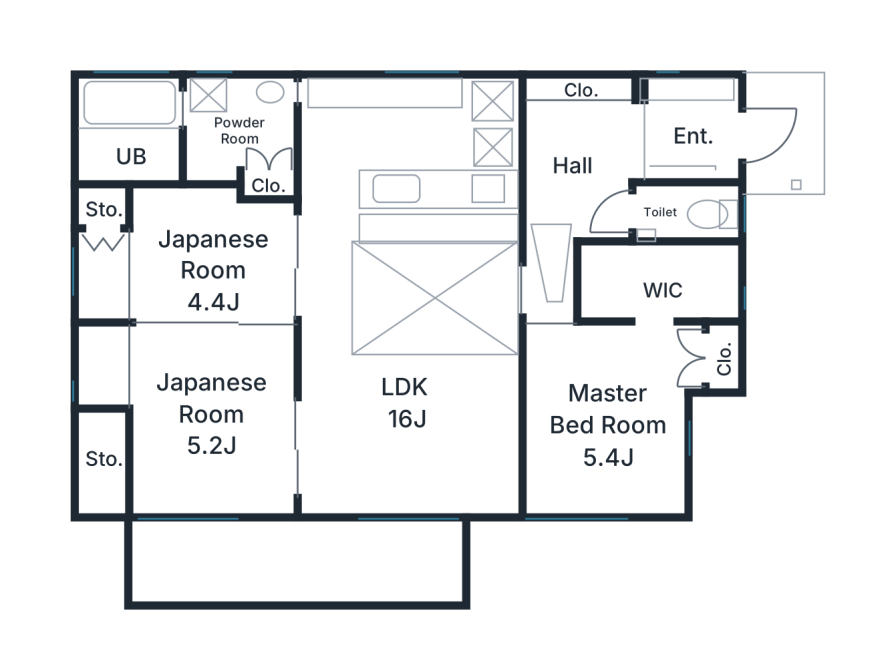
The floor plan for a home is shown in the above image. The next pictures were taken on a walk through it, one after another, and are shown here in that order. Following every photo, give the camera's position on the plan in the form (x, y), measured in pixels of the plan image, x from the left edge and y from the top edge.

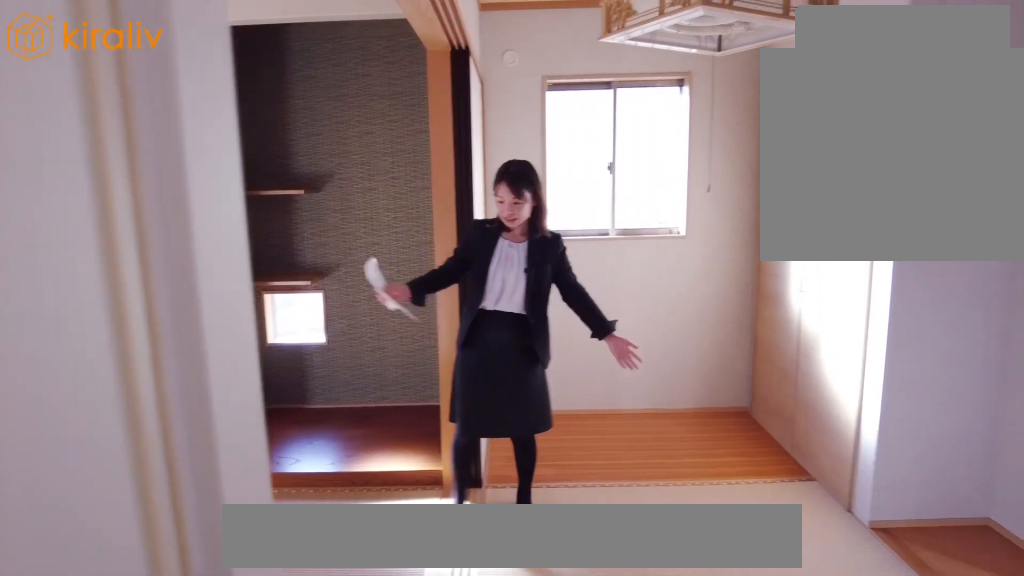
(160, 311)
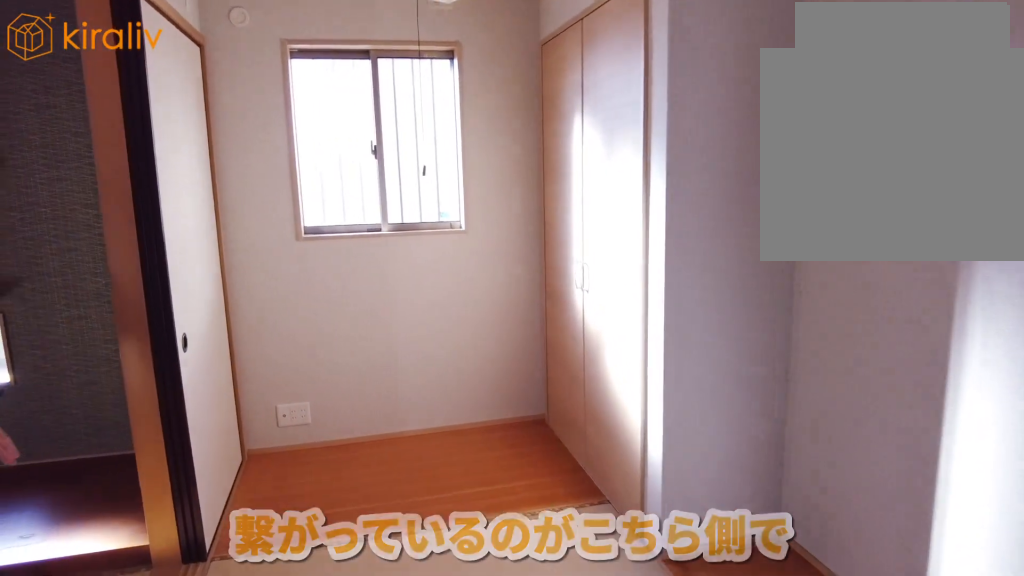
(152, 343)
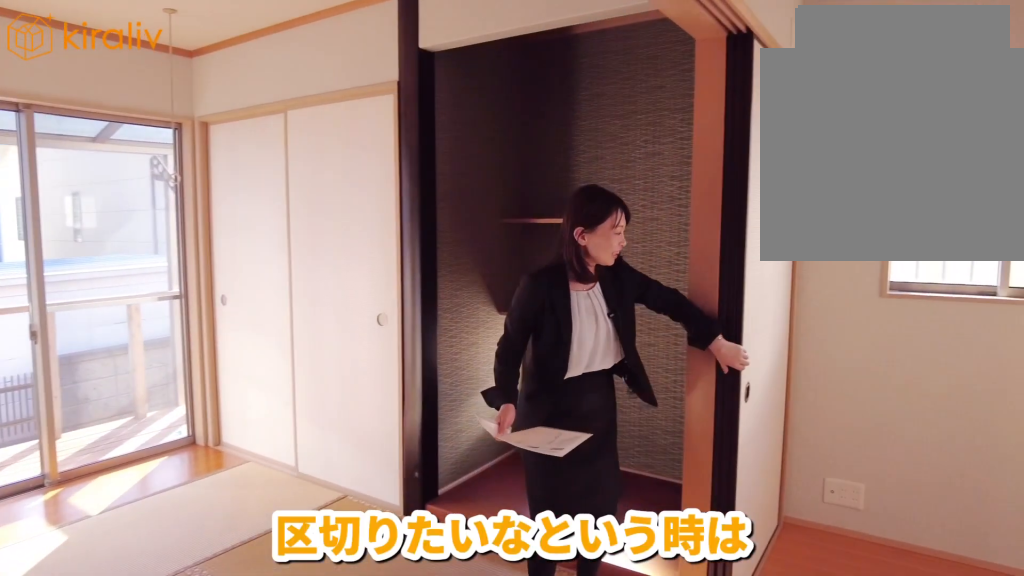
(163, 363)
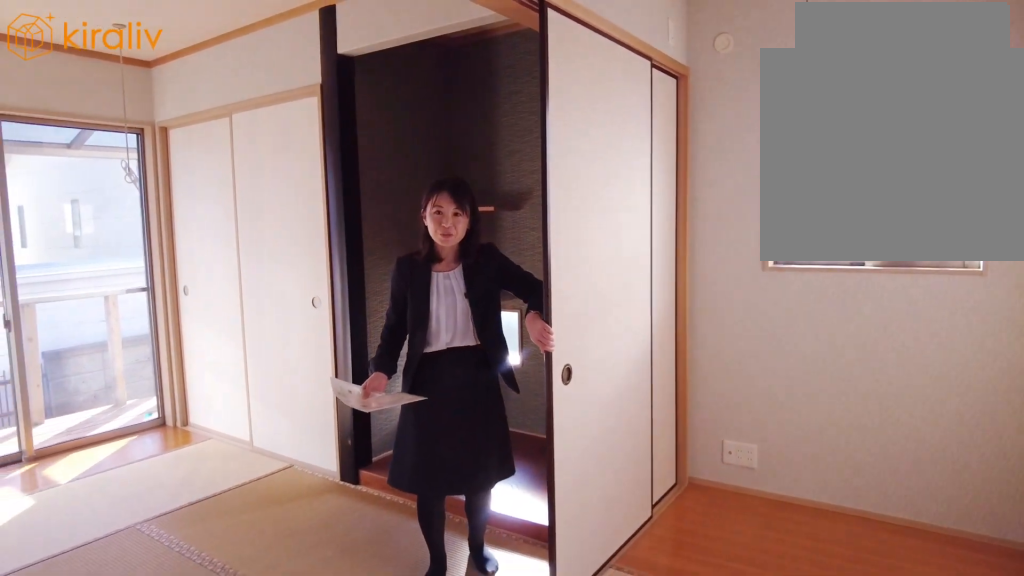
(163, 345)
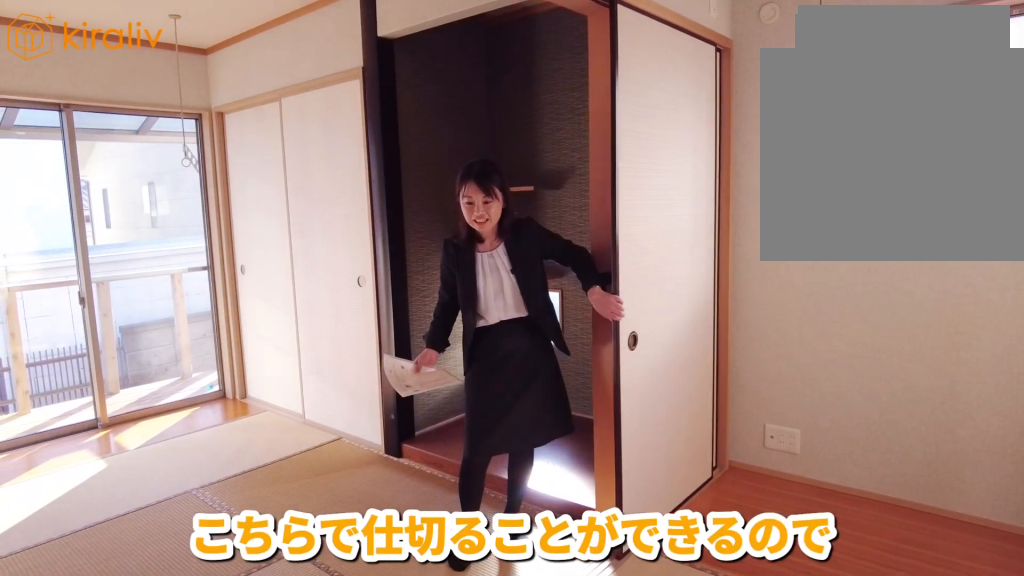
(162, 333)
